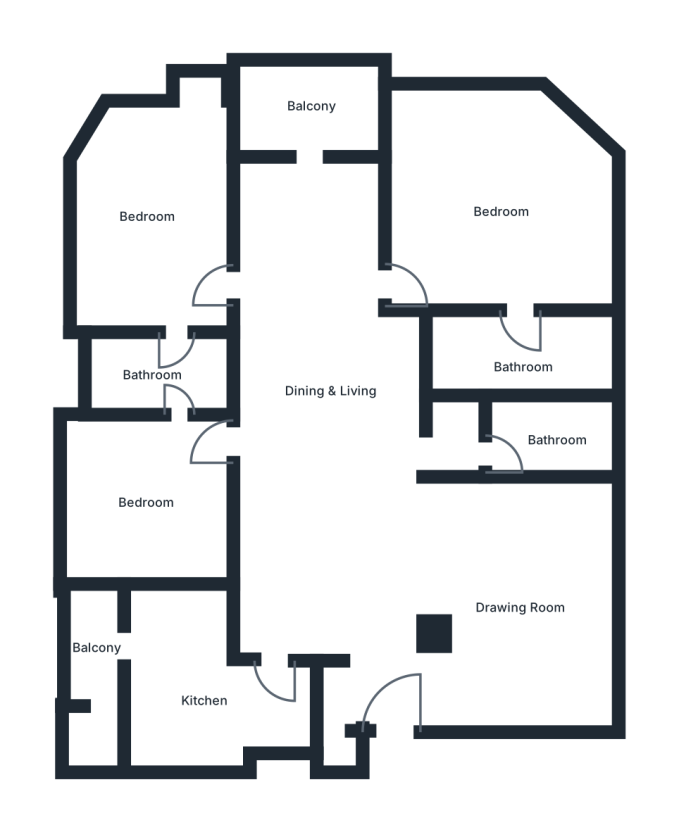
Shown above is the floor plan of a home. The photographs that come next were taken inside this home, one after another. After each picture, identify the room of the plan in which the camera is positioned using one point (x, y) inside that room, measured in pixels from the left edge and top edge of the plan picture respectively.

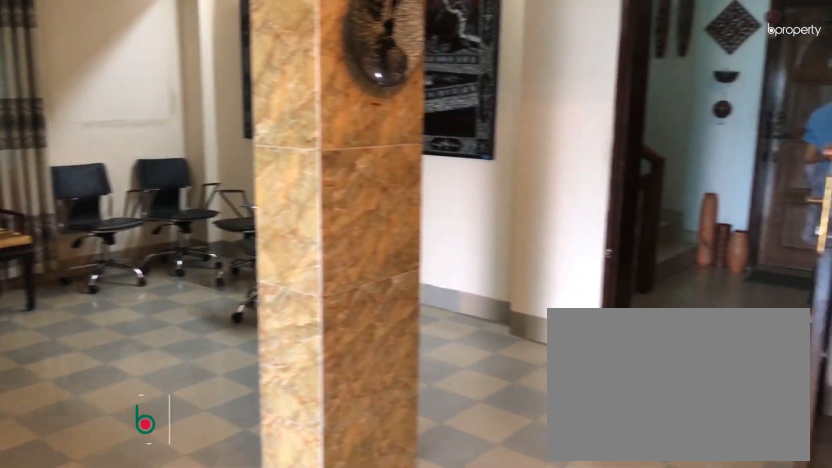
(519, 620)
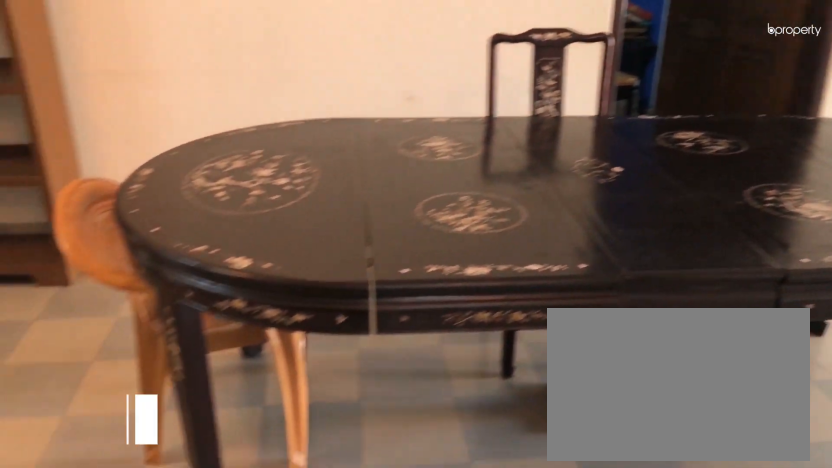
(327, 533)
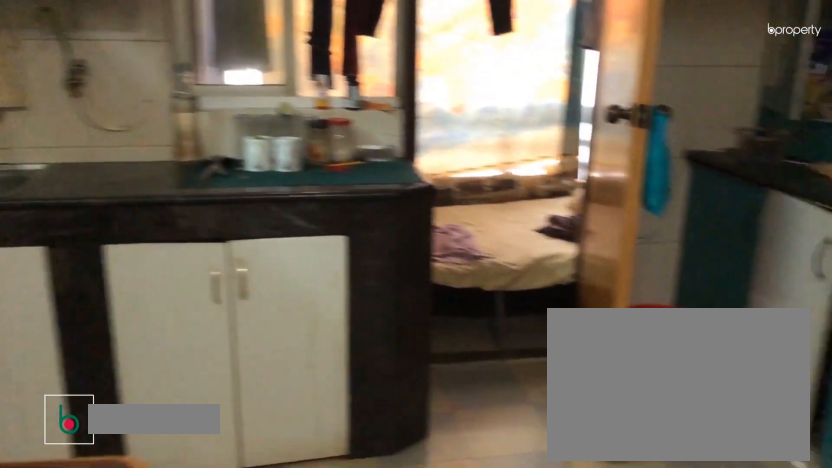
(183, 688)
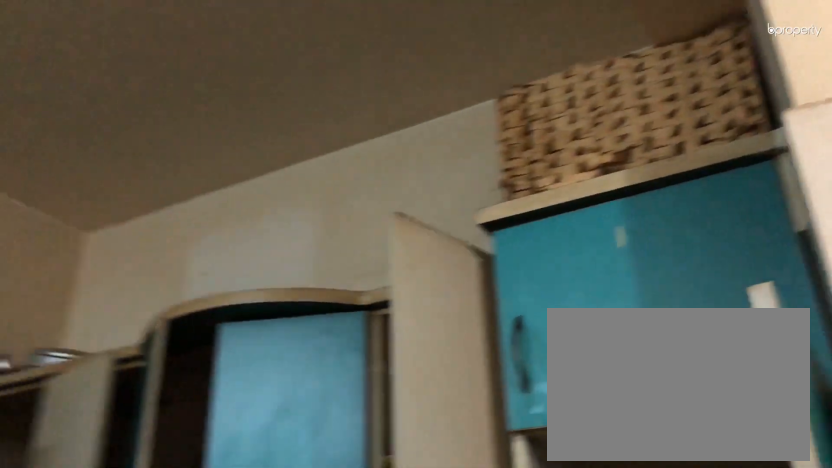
(183, 688)
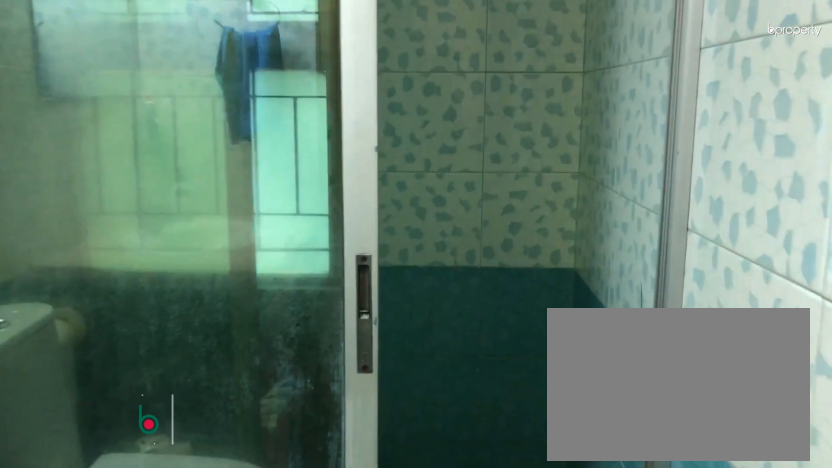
(547, 435)
